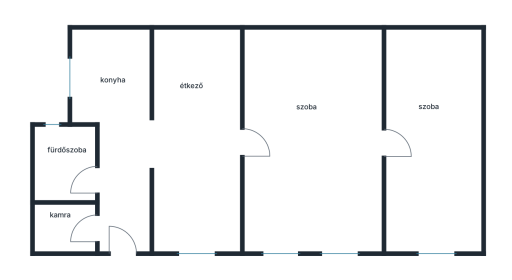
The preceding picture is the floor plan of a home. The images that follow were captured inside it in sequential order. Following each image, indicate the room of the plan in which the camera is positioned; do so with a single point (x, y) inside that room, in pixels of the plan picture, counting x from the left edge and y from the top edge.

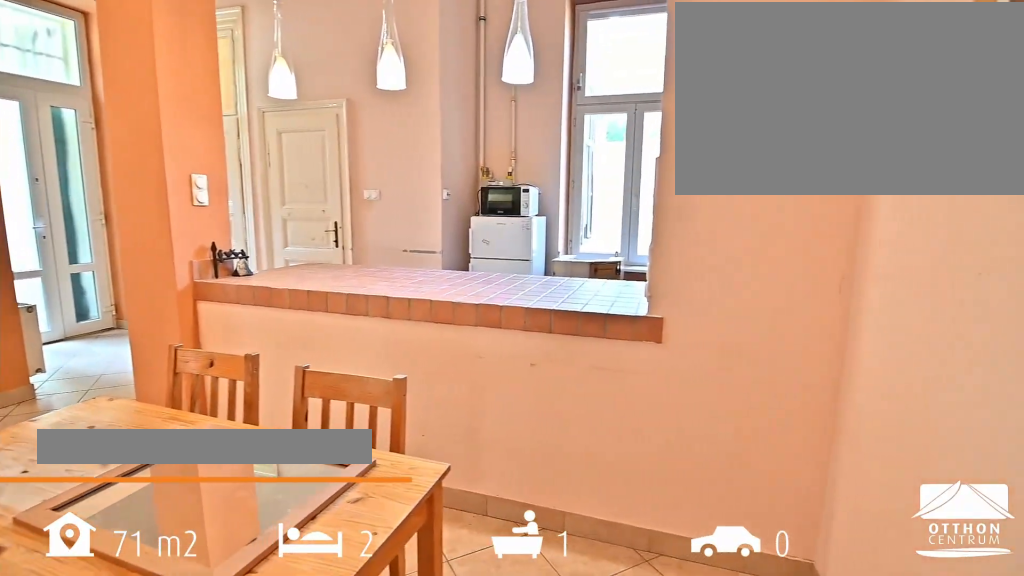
(197, 147)
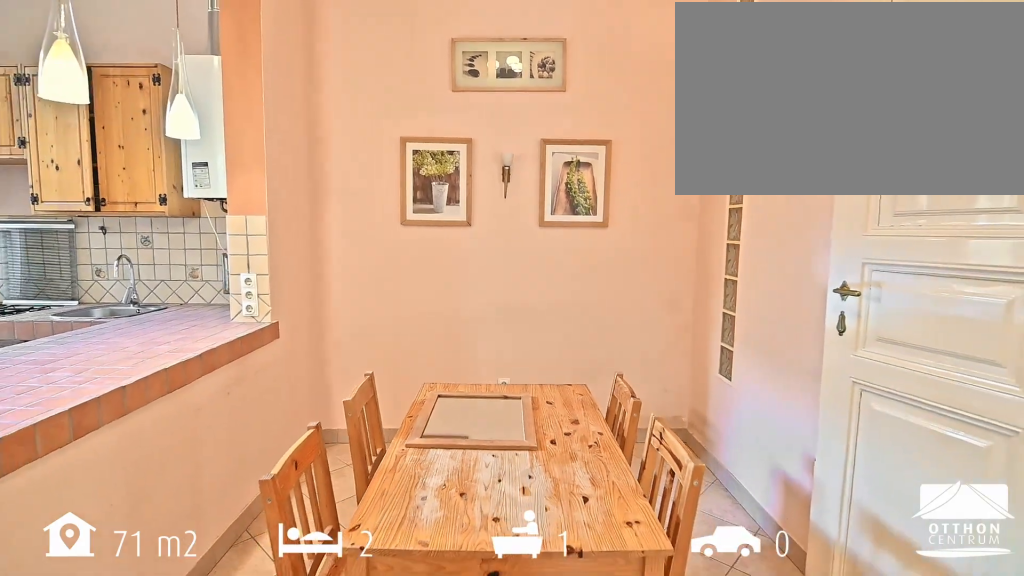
(197, 147)
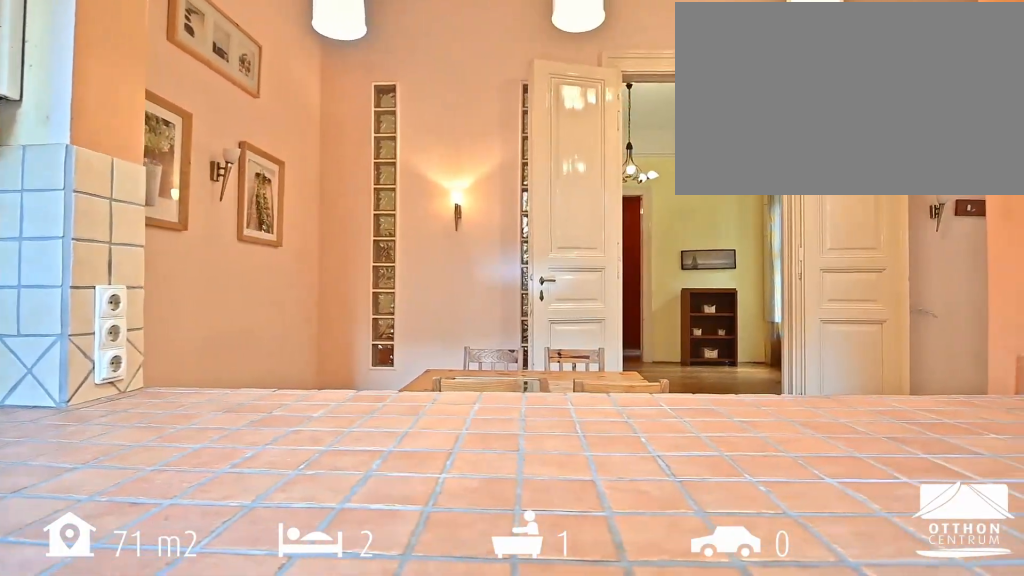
(112, 79)
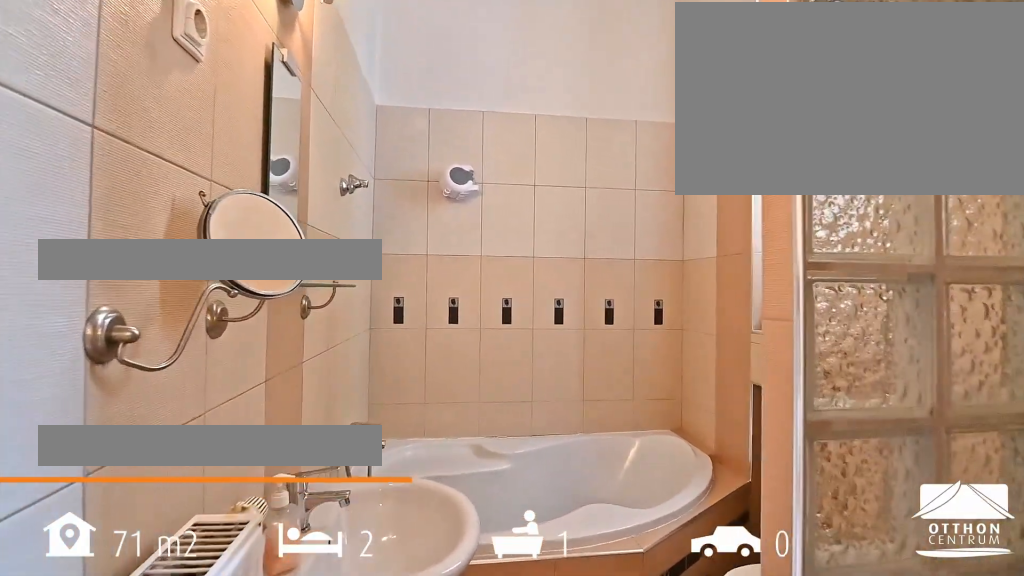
(67, 162)
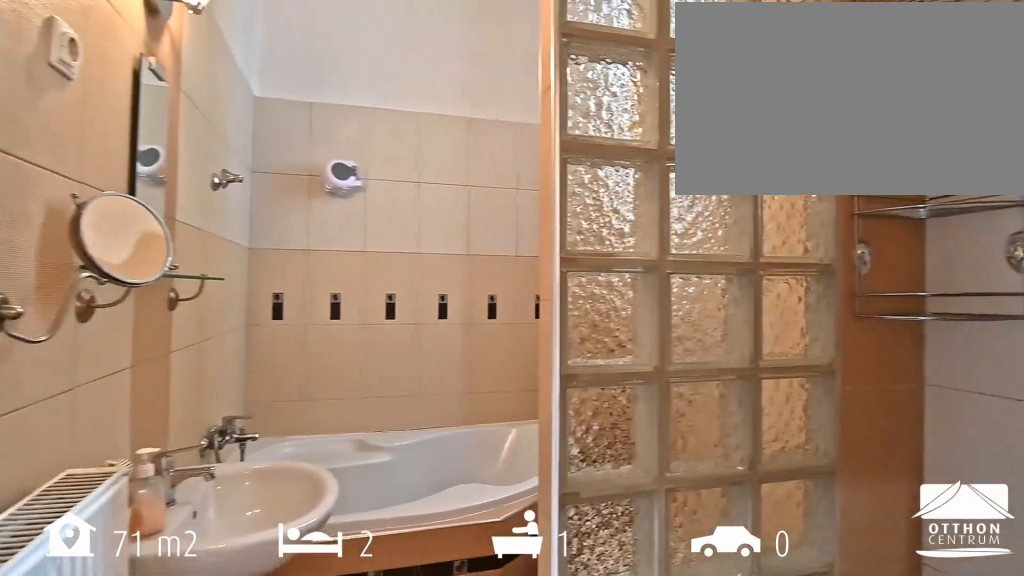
(67, 162)
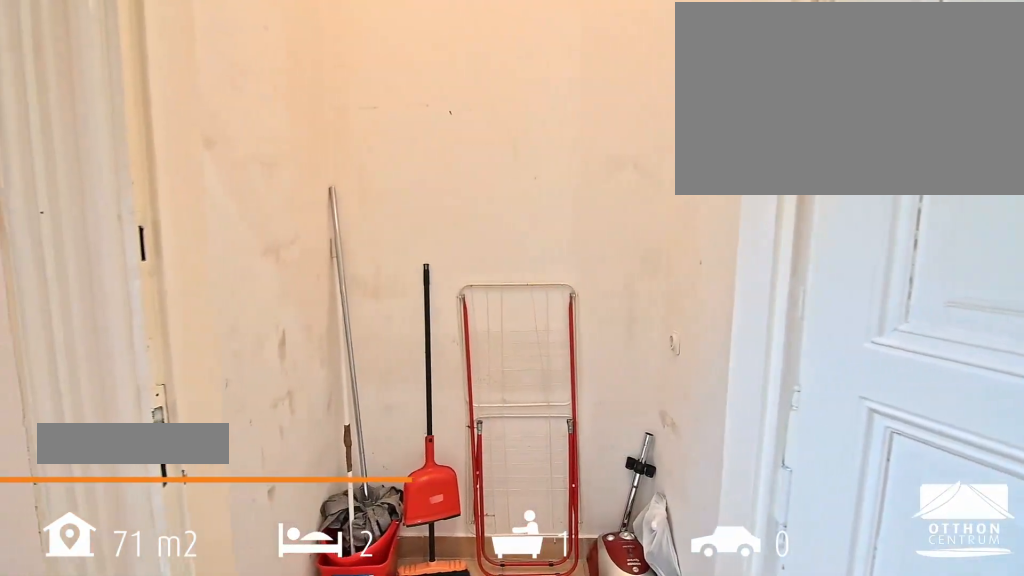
(65, 229)
